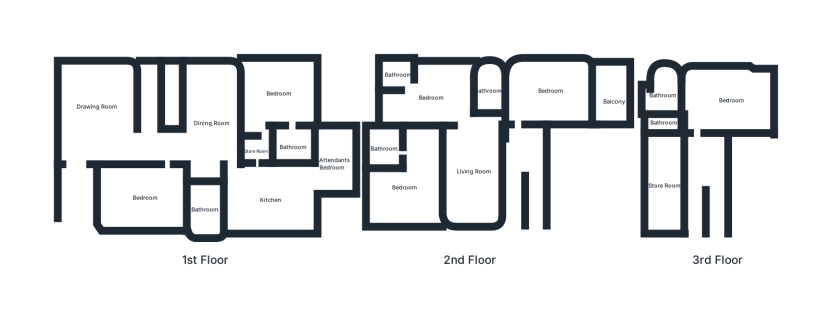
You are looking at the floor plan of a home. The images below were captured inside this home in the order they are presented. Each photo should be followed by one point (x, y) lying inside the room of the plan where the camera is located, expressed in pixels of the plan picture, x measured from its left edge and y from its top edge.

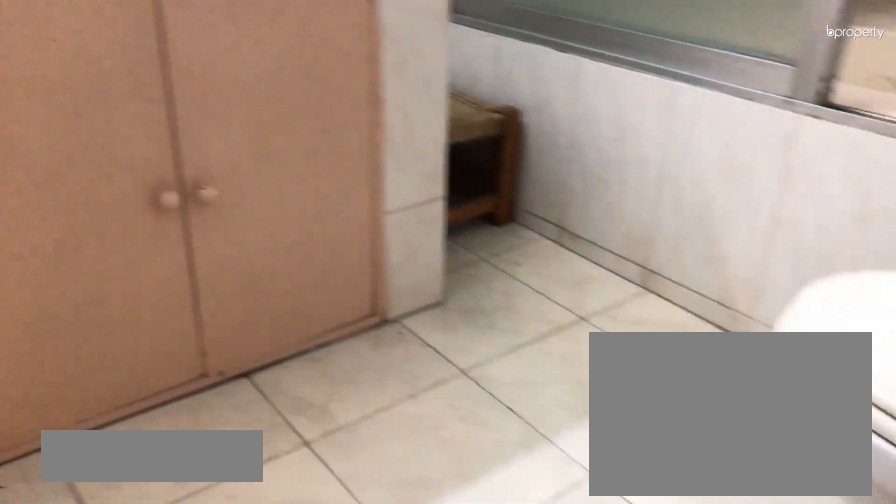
(485, 91)
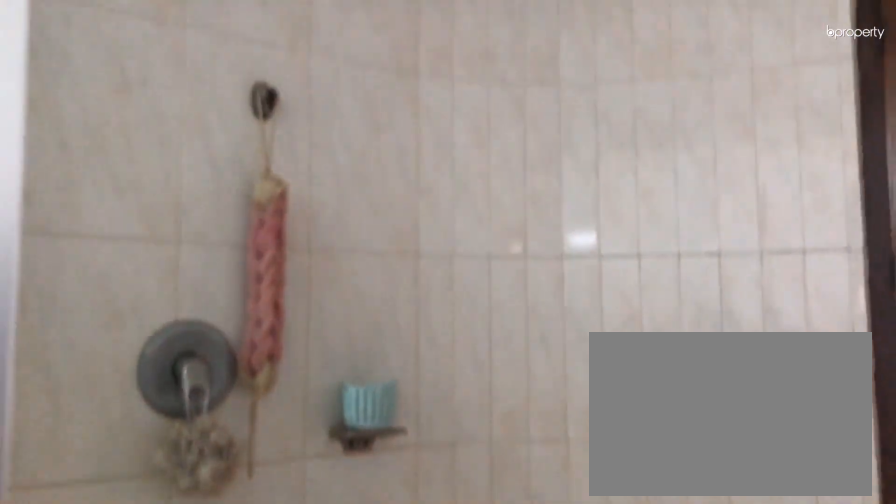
(485, 91)
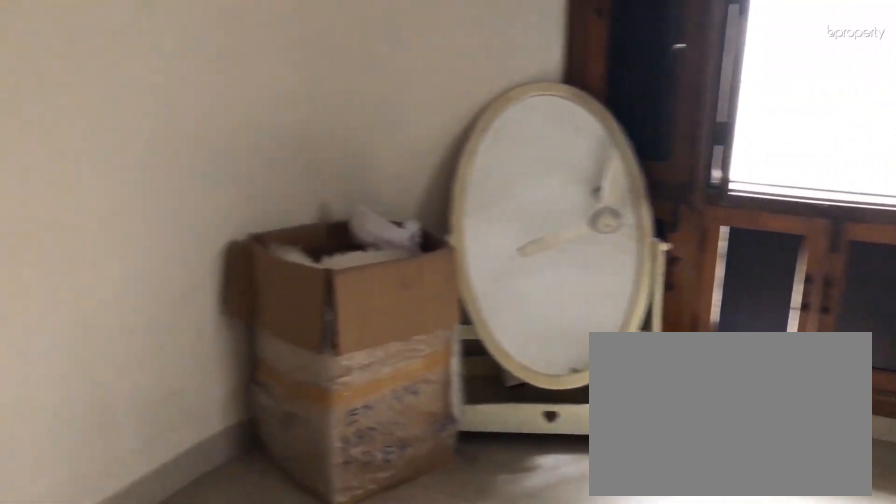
(403, 188)
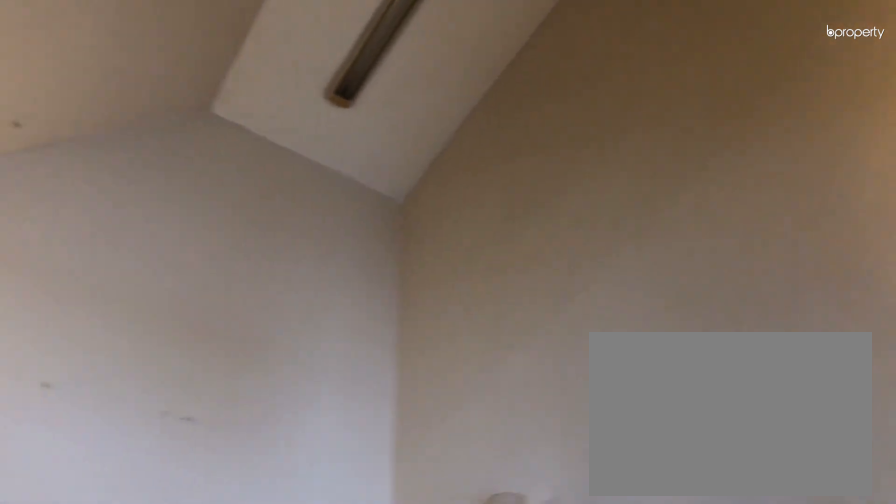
(730, 101)
